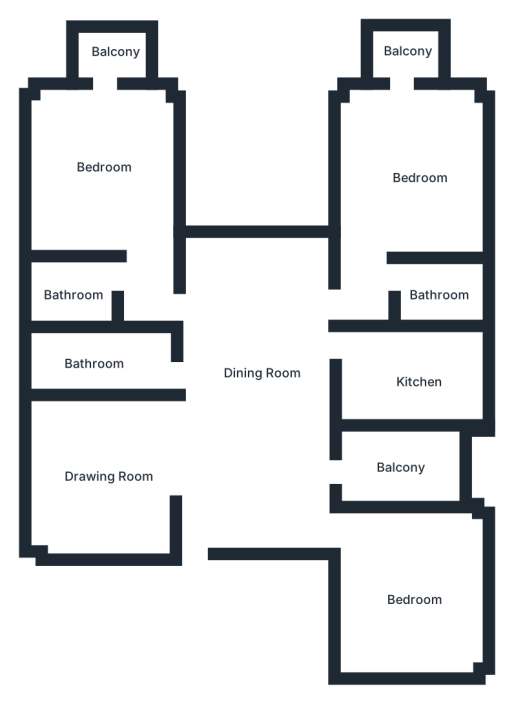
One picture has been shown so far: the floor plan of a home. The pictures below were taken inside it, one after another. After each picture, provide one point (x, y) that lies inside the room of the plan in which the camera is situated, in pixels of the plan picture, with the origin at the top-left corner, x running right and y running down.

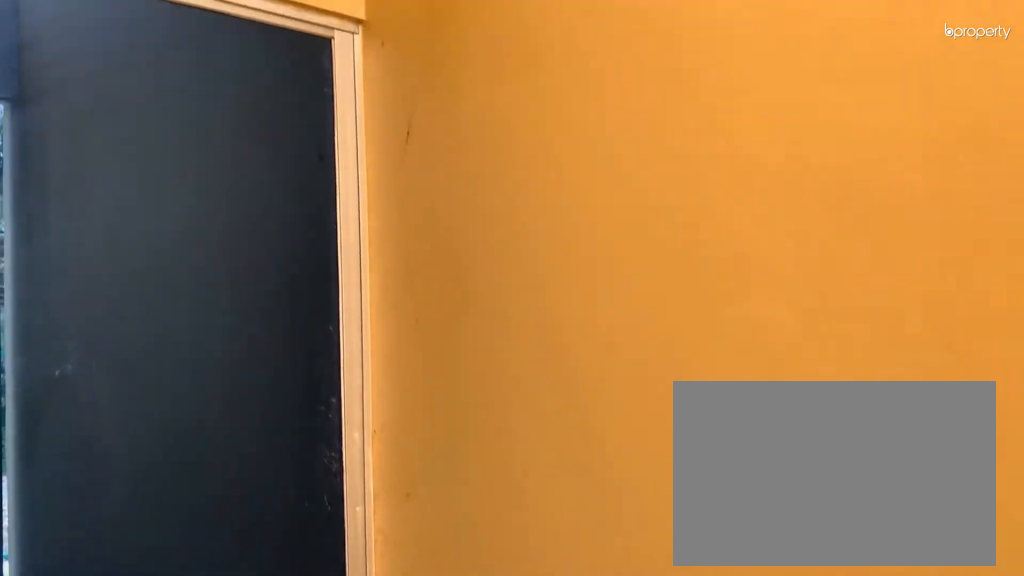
(403, 466)
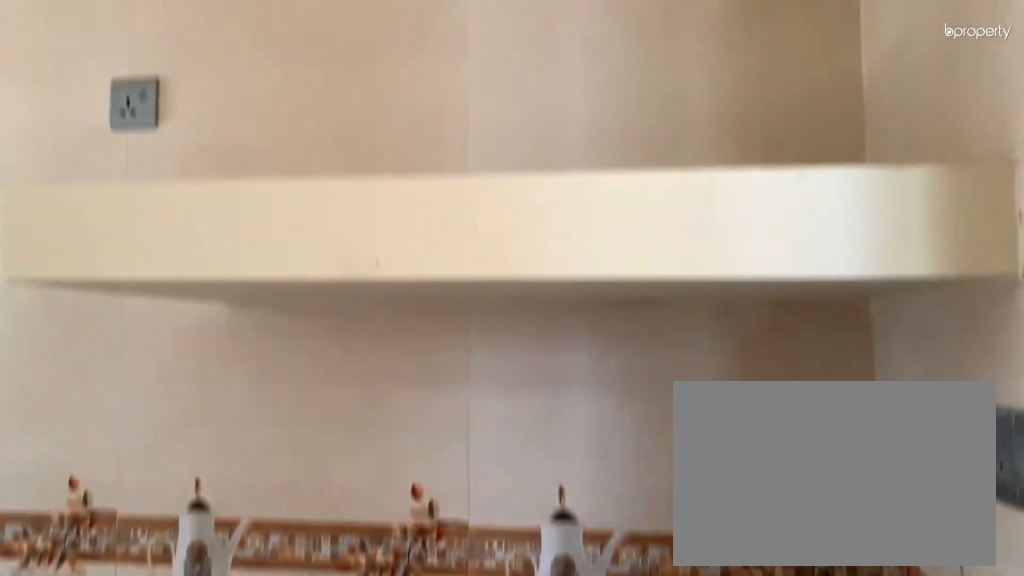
(400, 371)
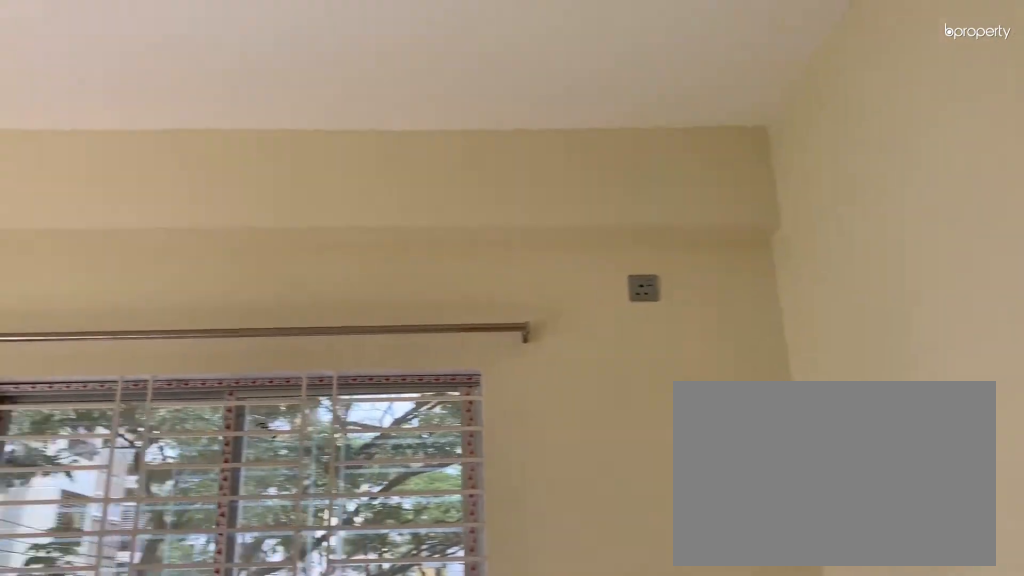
(408, 171)
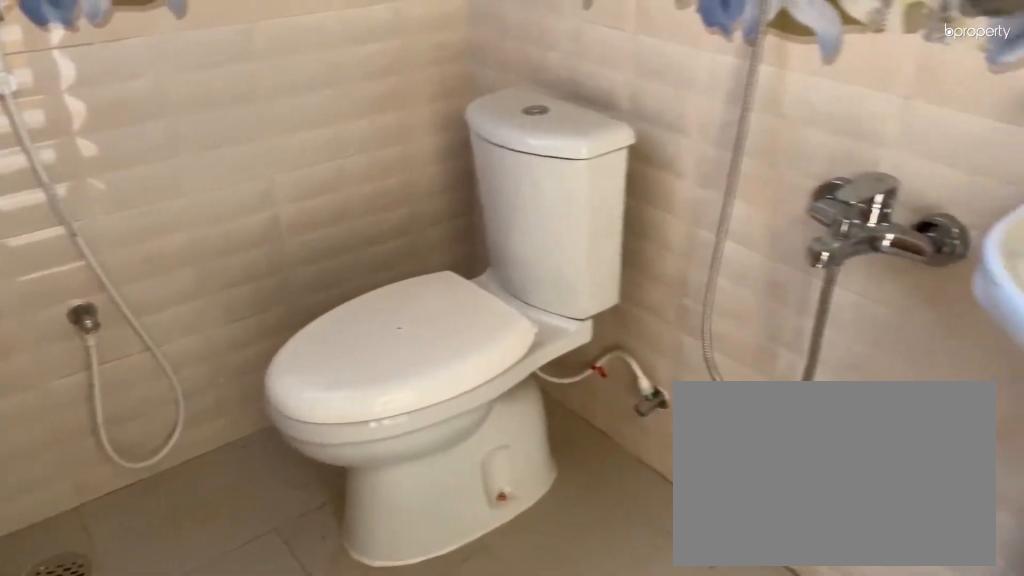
(430, 293)
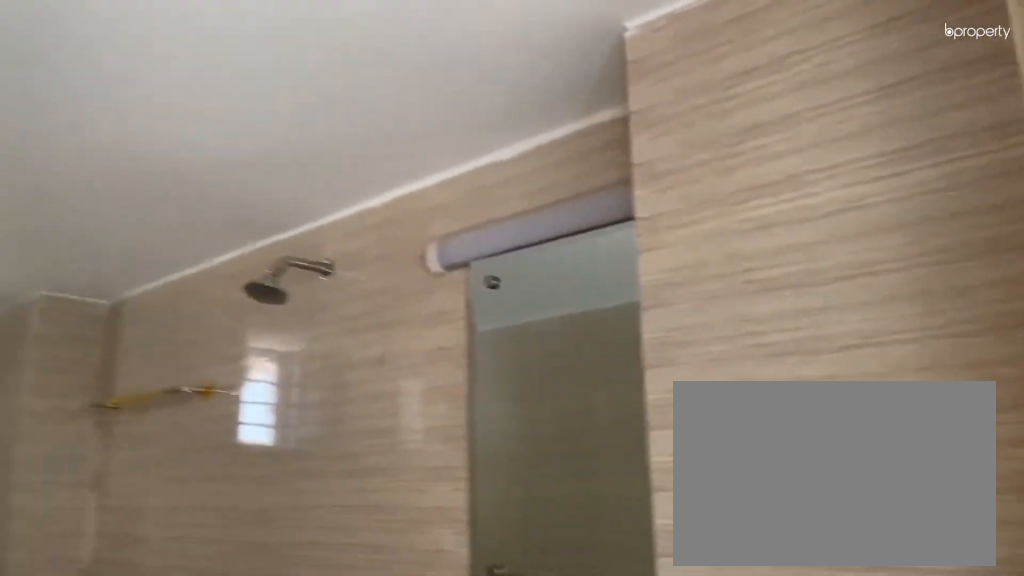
(91, 361)
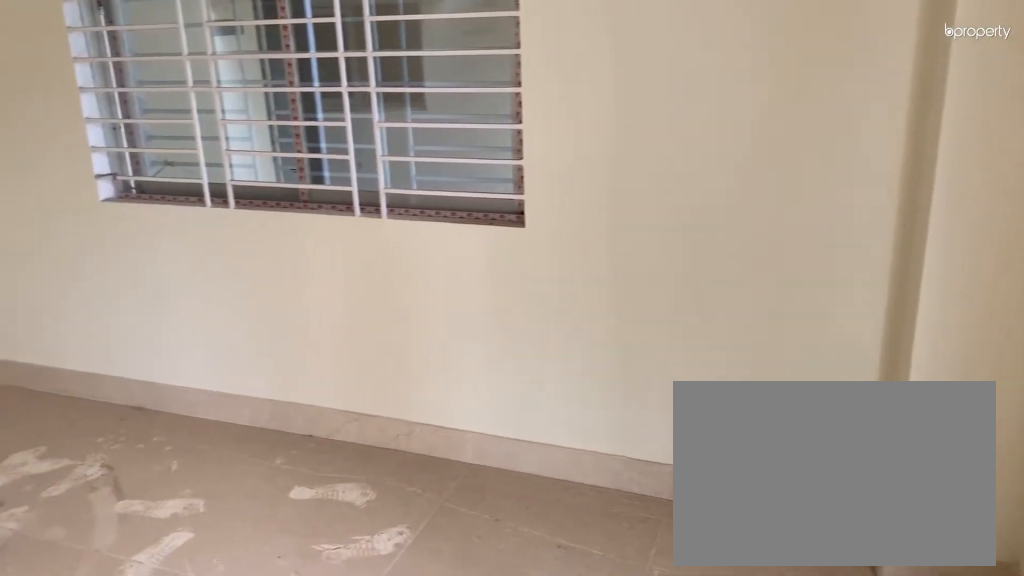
(94, 171)
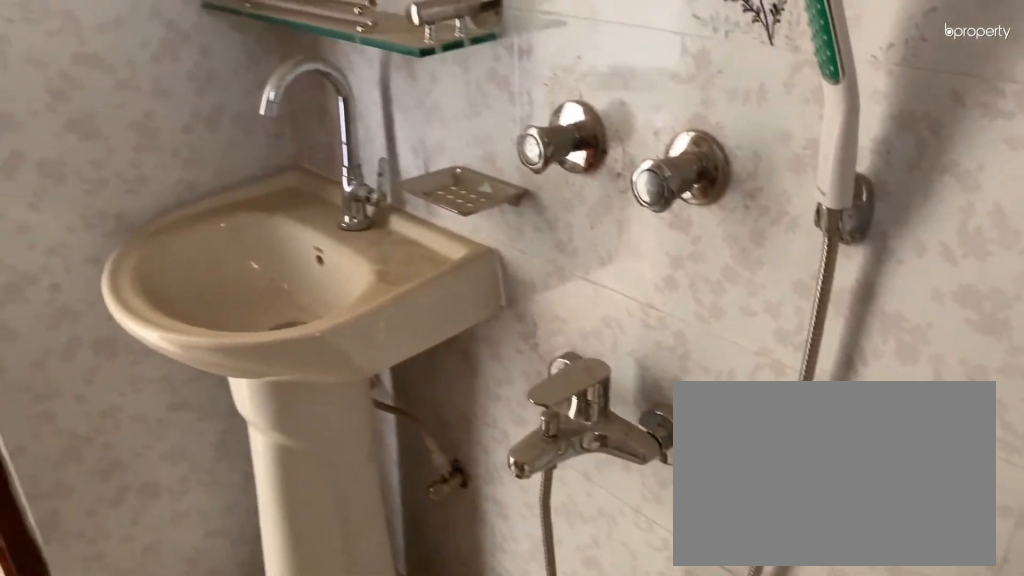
(71, 299)
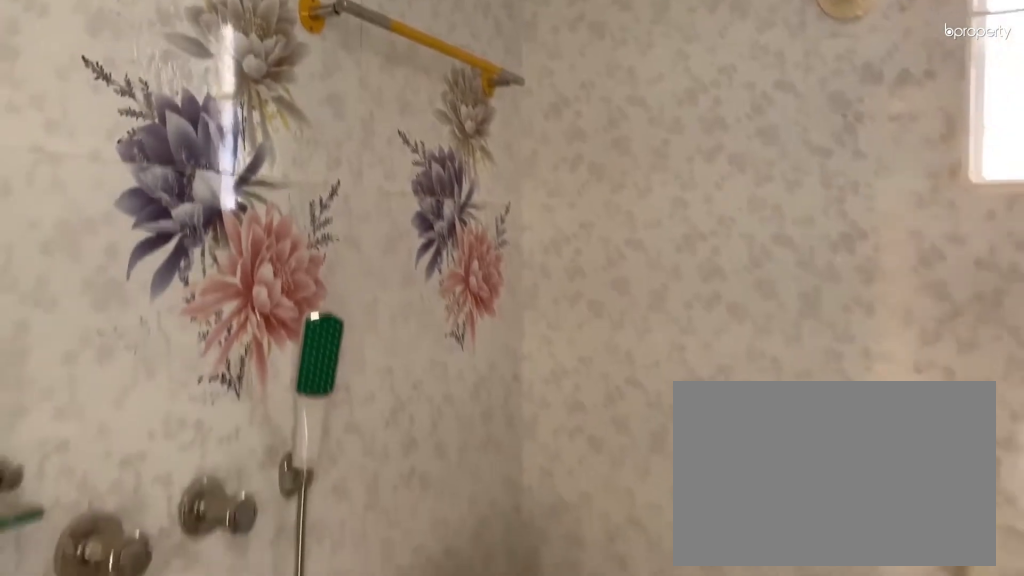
(71, 298)
